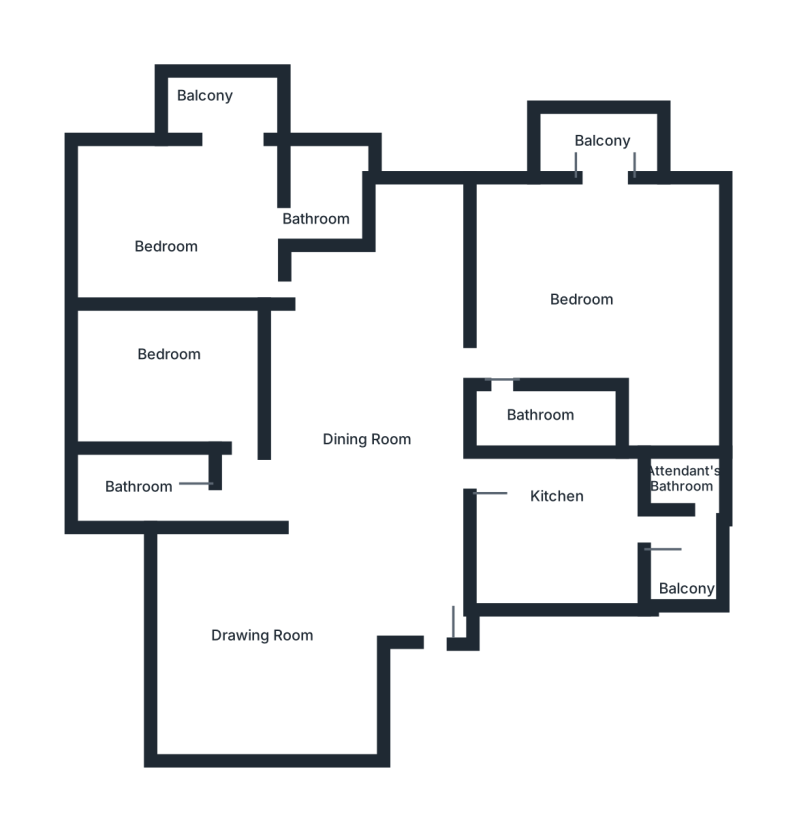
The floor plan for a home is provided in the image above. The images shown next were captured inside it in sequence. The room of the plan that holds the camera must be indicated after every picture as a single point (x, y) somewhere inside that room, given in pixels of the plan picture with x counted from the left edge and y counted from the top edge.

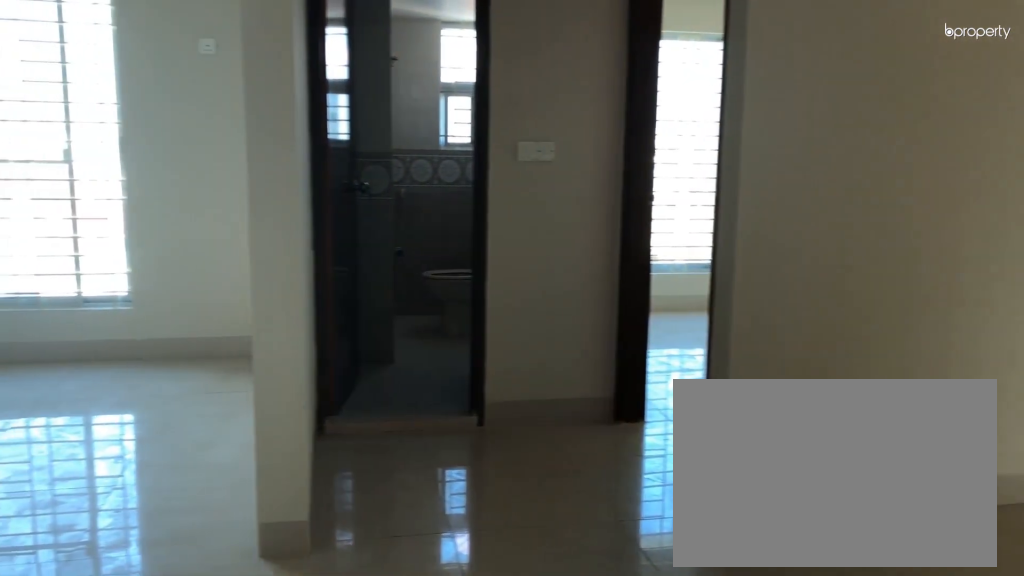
(349, 548)
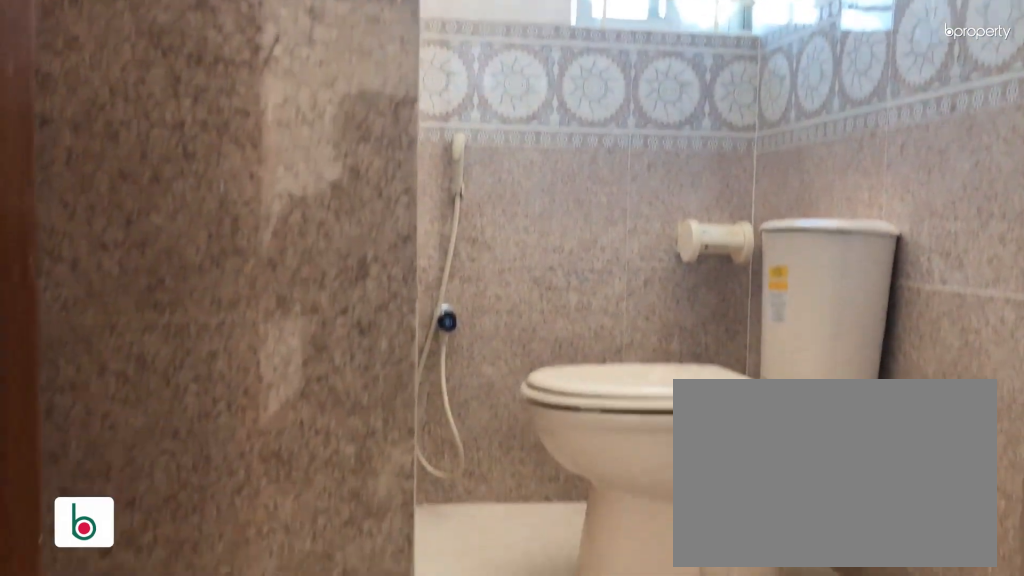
(176, 485)
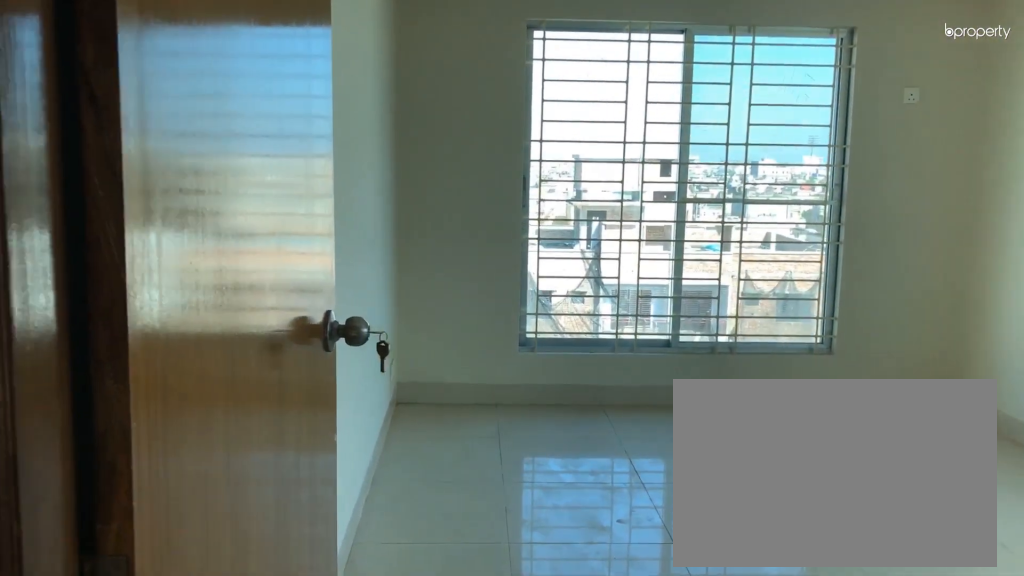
(334, 299)
